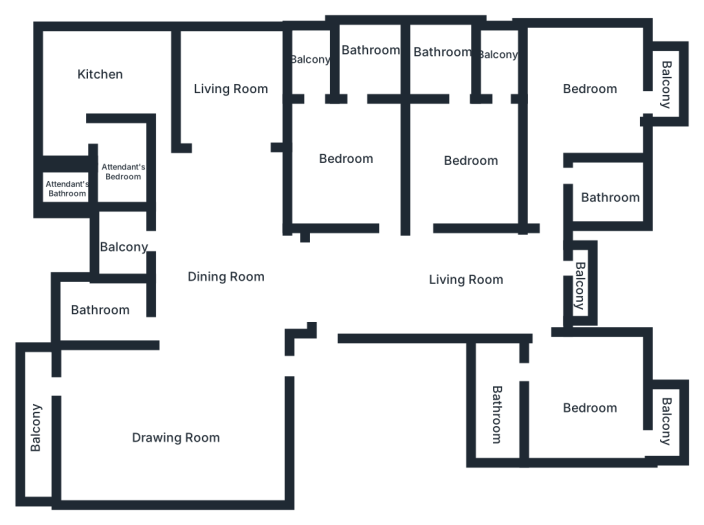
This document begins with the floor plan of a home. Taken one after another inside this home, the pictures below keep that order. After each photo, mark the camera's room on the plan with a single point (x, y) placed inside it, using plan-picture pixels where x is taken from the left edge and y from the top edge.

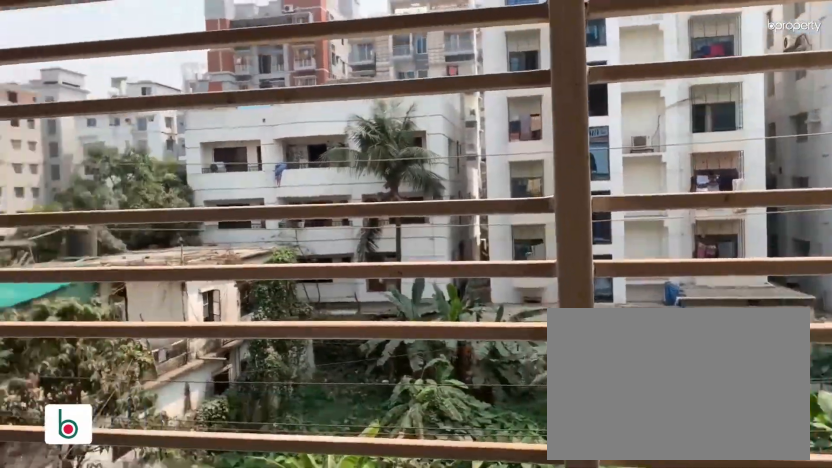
(665, 76)
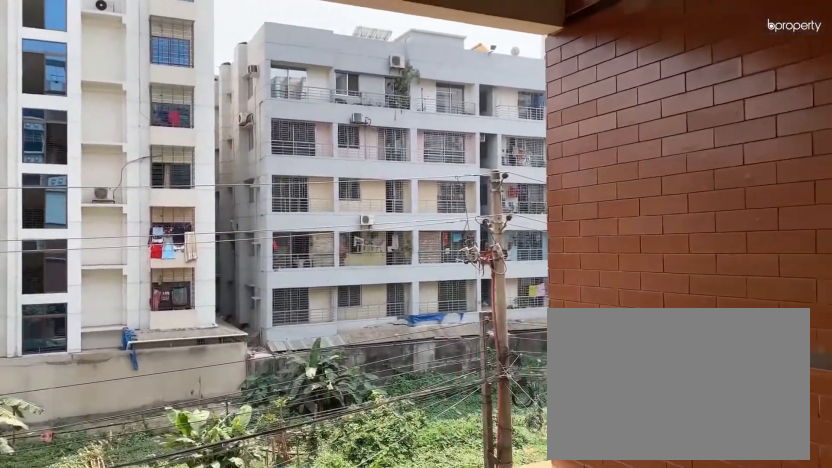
(581, 287)
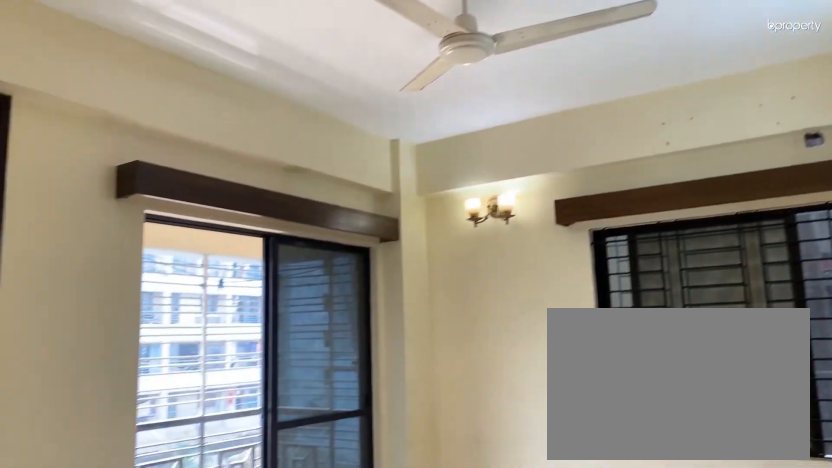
(580, 399)
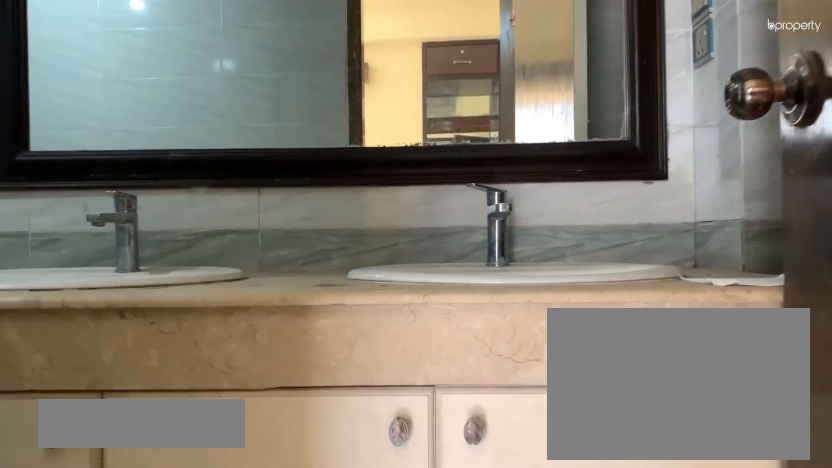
(502, 406)
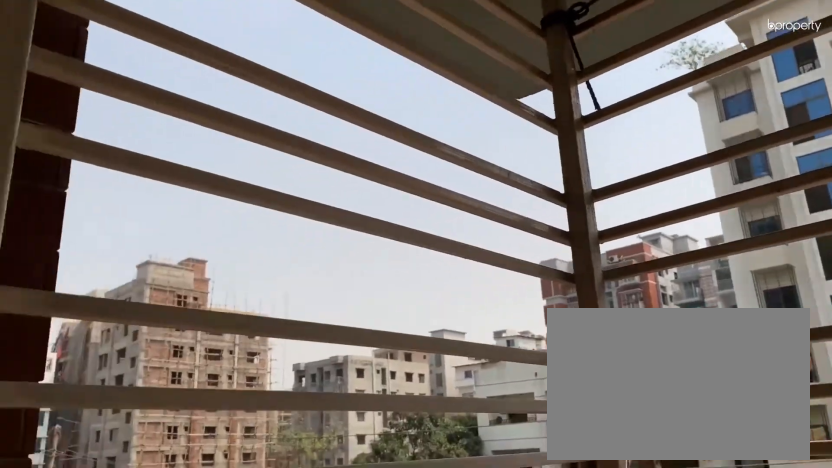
(670, 413)
